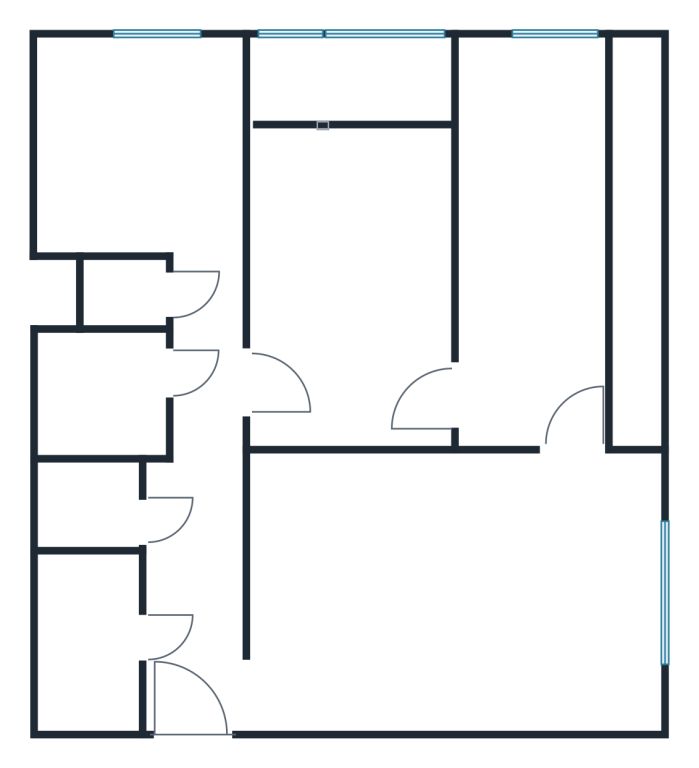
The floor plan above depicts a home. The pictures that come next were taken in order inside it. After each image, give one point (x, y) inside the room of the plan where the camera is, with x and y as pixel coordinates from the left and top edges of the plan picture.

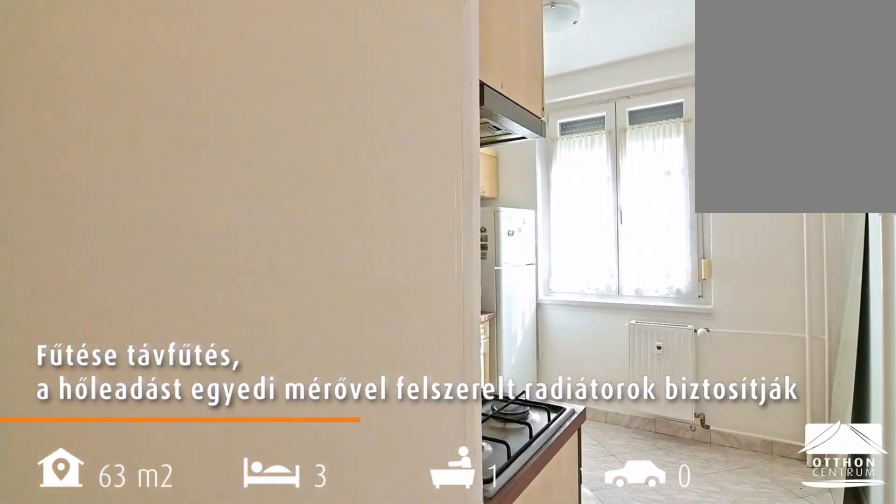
(135, 143)
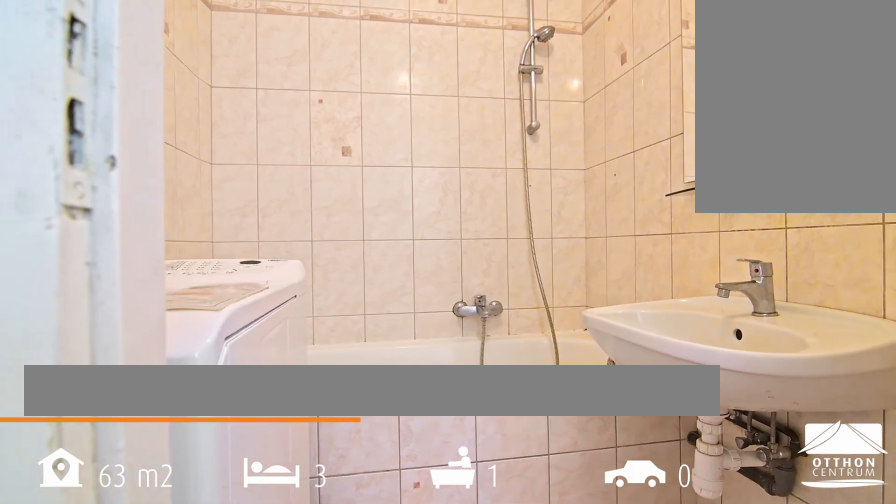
(108, 394)
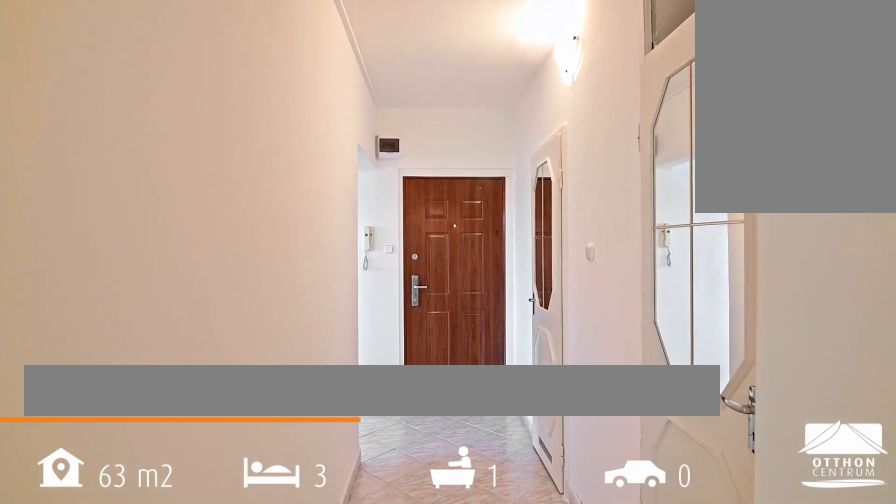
(195, 580)
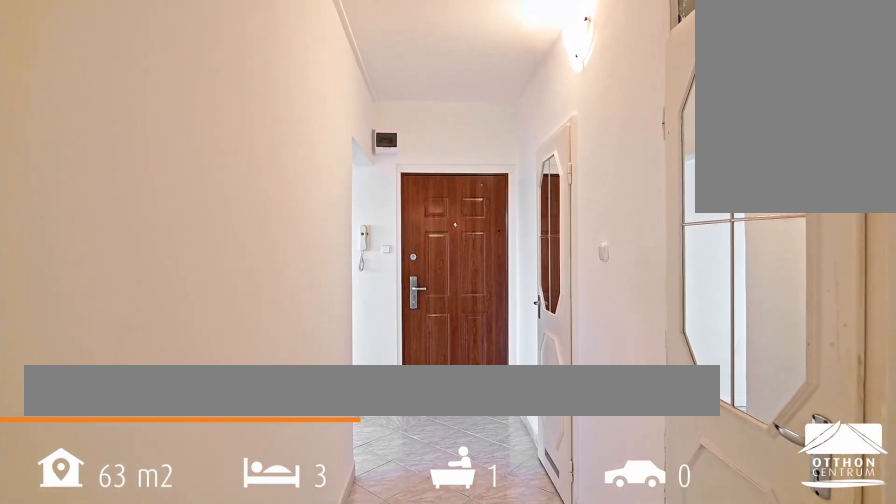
(195, 580)
